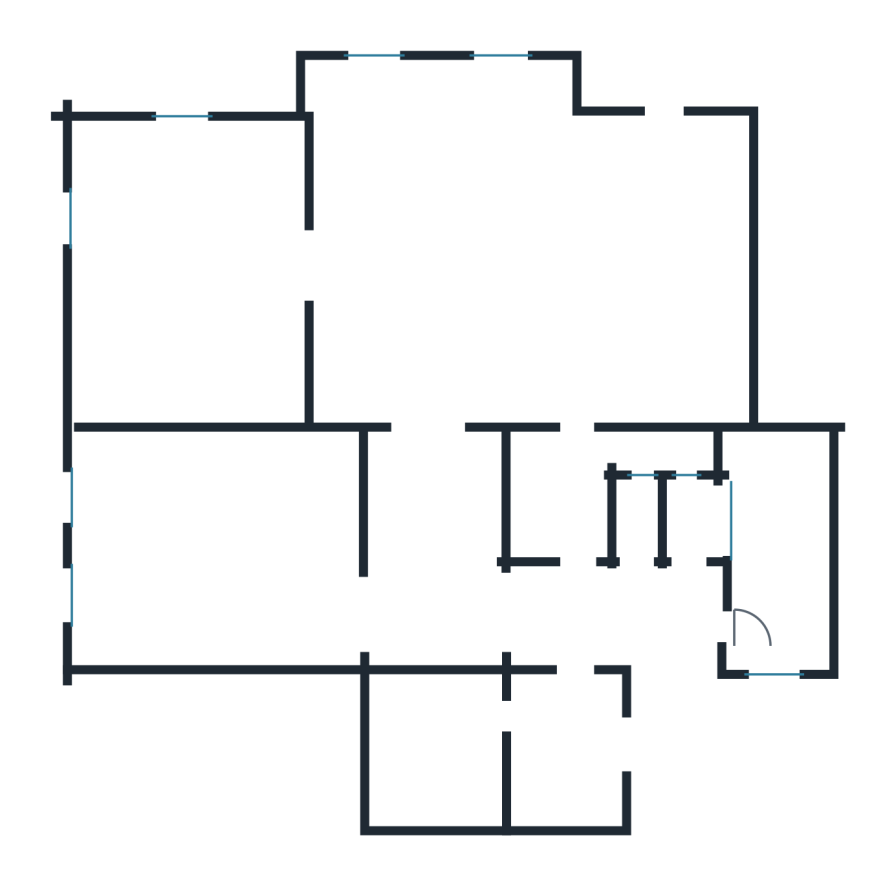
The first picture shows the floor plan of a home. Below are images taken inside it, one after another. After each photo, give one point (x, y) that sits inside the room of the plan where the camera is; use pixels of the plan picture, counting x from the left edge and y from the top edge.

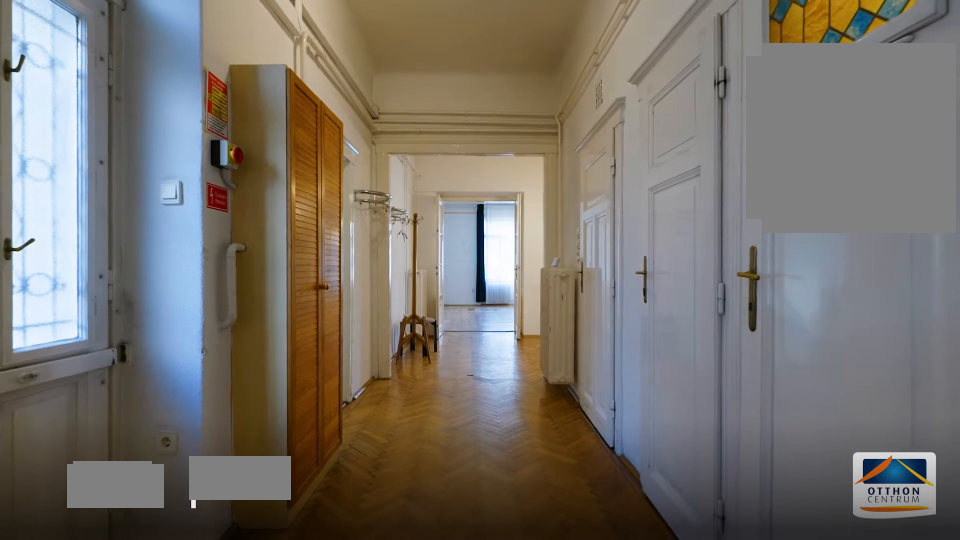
(563, 620)
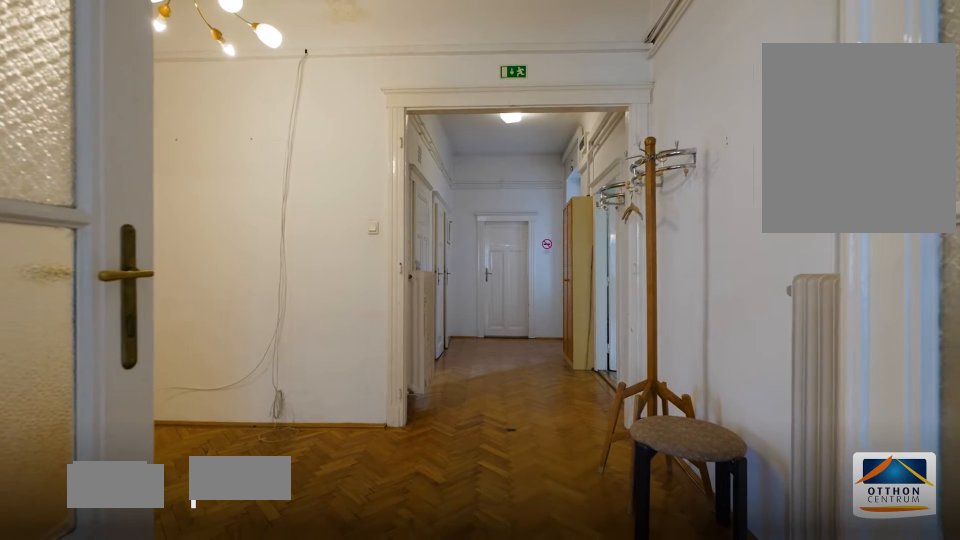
(563, 619)
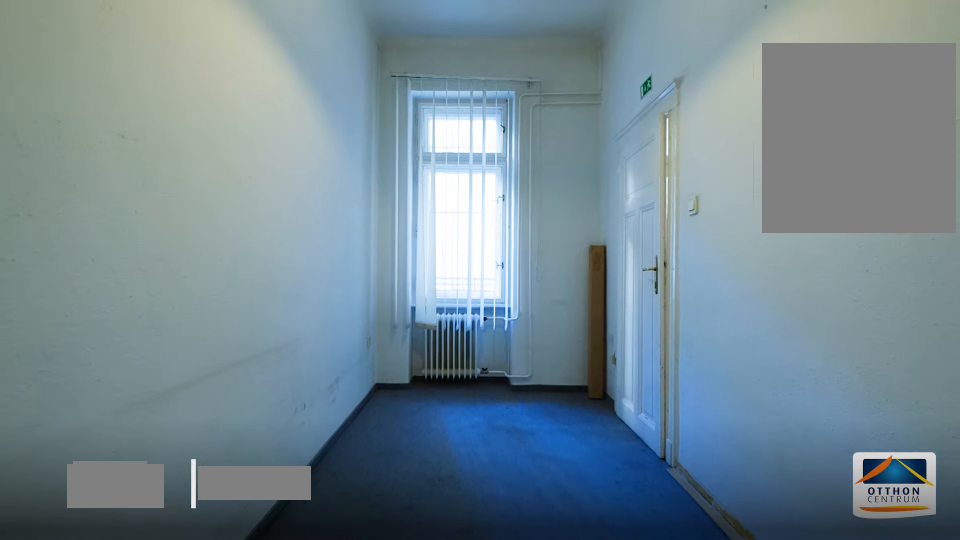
(773, 578)
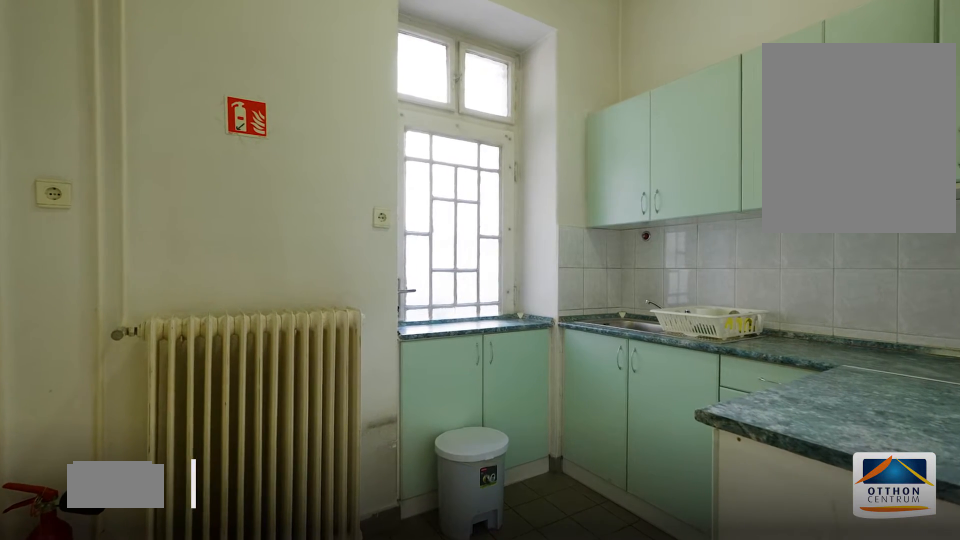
(566, 762)
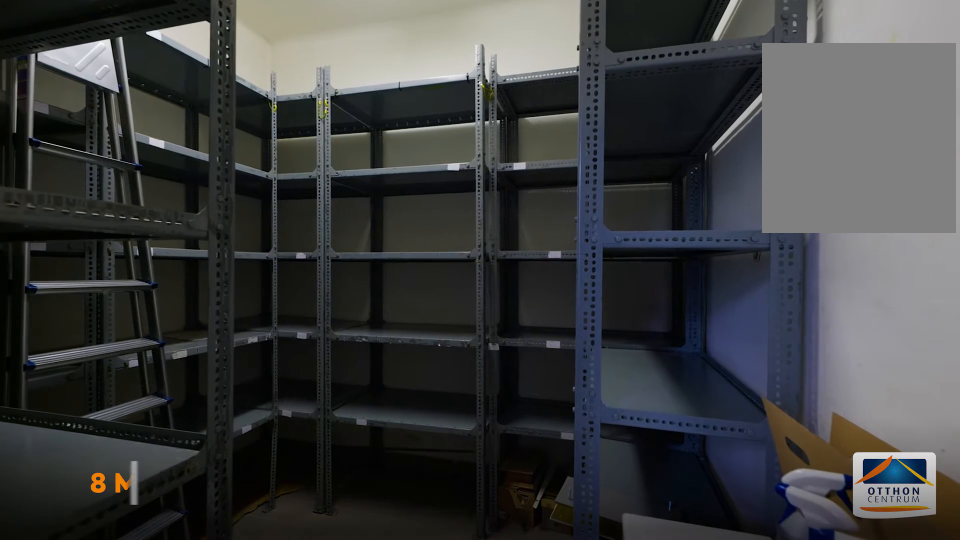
(457, 762)
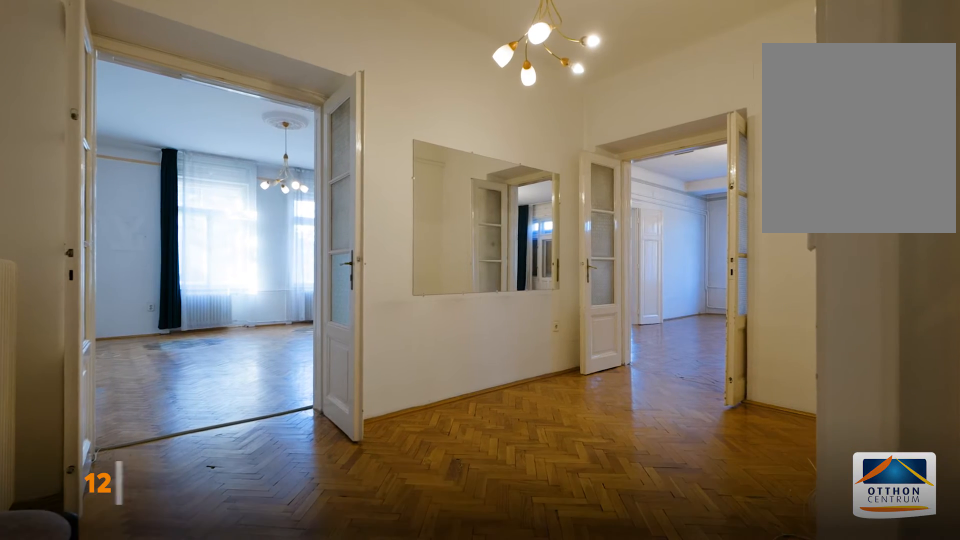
(436, 604)
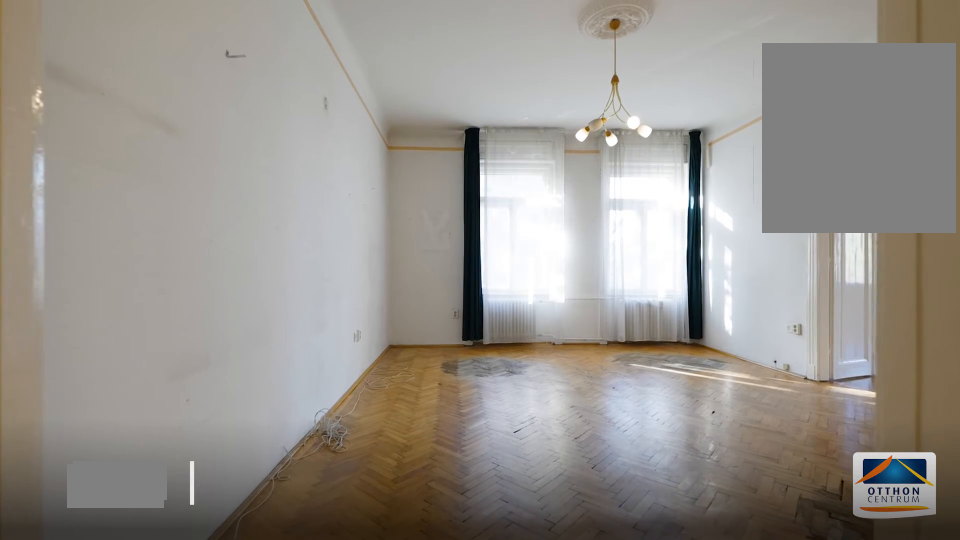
(214, 578)
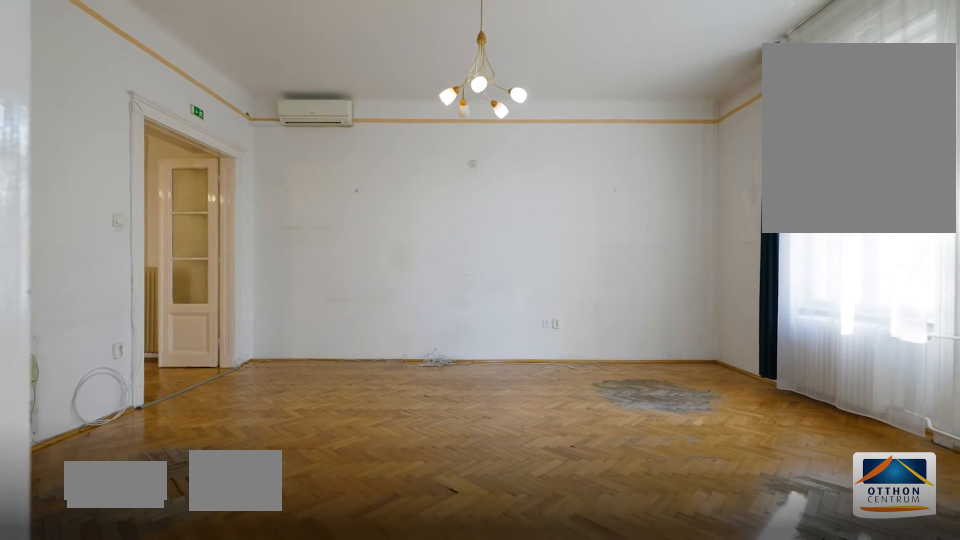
(214, 578)
